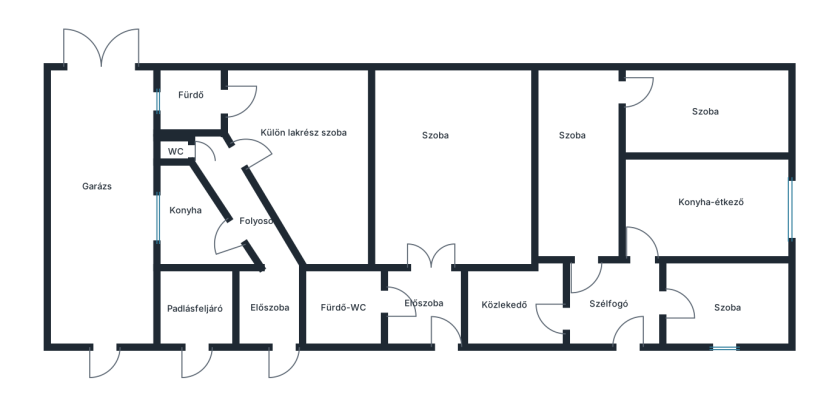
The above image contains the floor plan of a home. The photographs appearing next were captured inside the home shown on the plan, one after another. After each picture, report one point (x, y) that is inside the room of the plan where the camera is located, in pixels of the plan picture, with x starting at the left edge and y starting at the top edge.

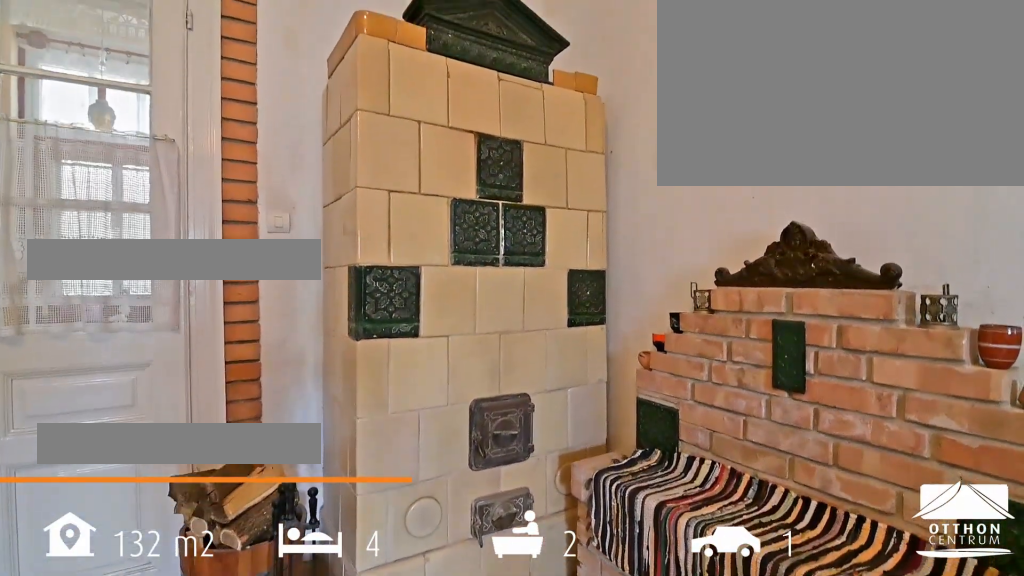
(446, 190)
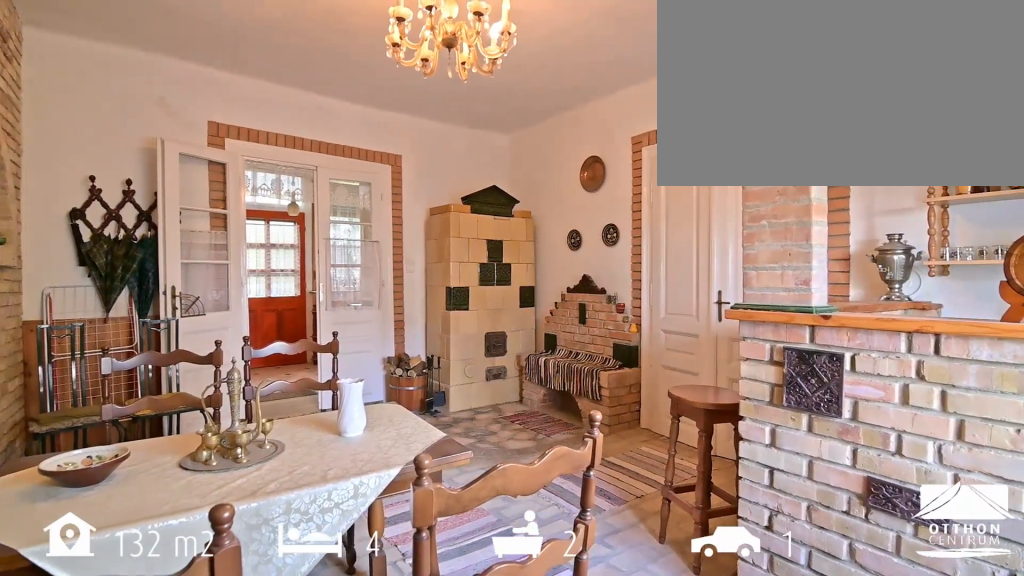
(446, 189)
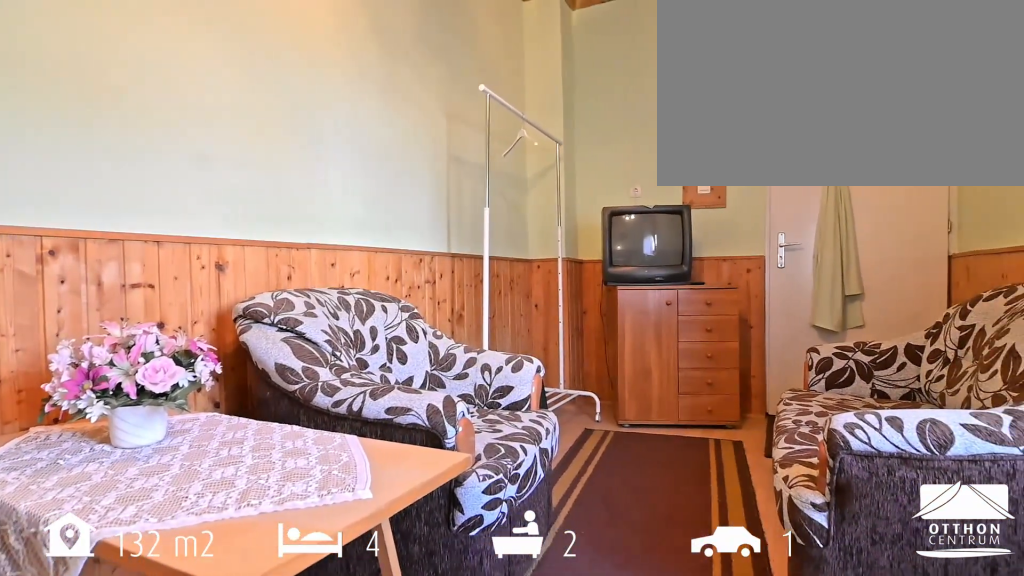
(706, 138)
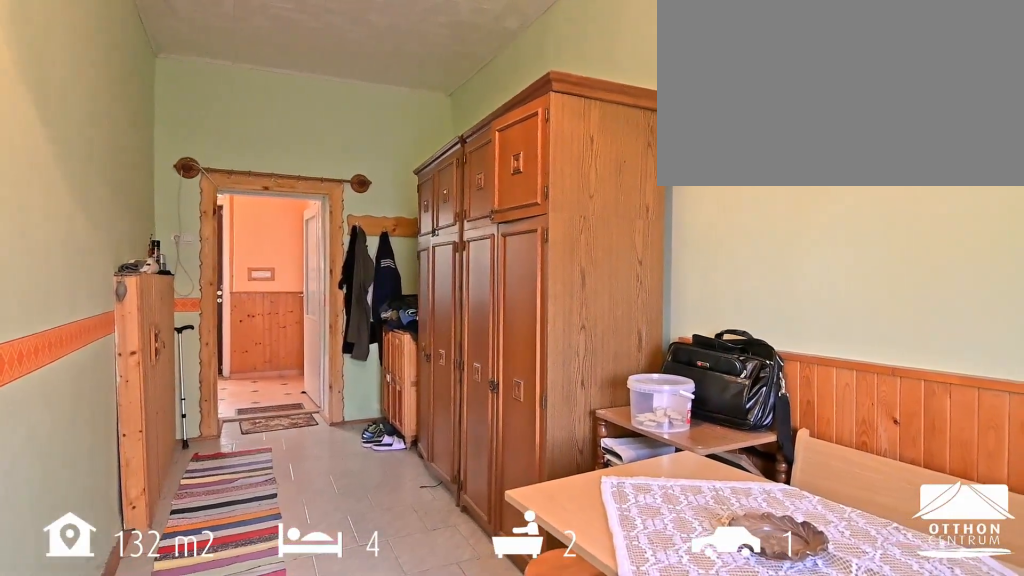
(574, 172)
